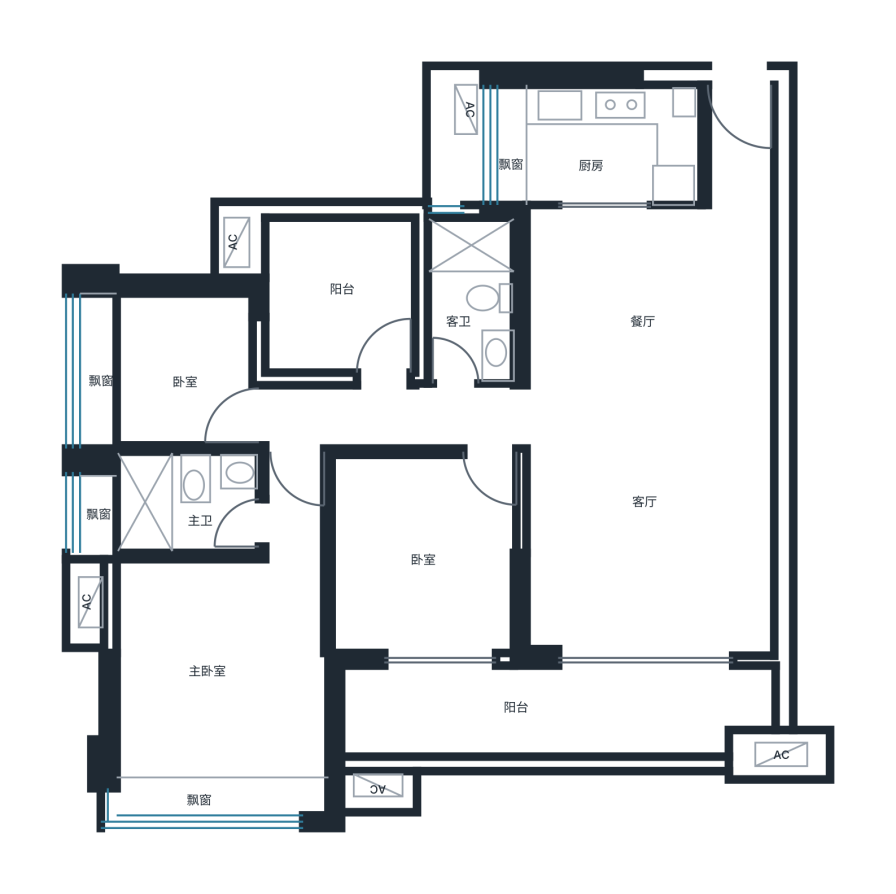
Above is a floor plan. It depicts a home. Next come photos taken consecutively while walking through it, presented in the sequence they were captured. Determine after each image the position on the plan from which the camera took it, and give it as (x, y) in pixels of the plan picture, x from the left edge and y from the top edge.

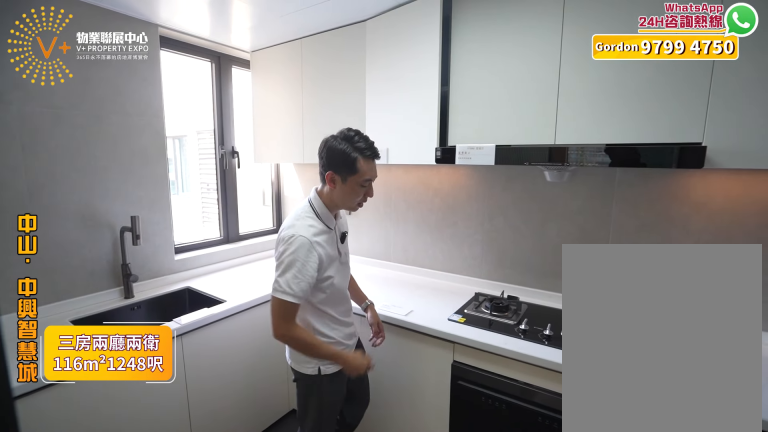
(607, 145)
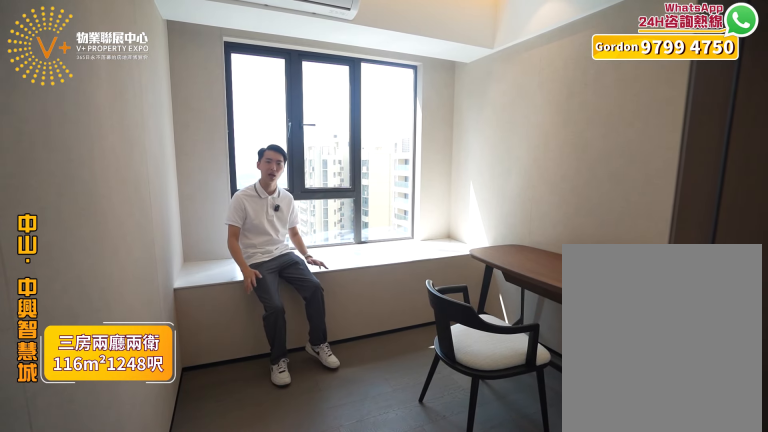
(149, 361)
